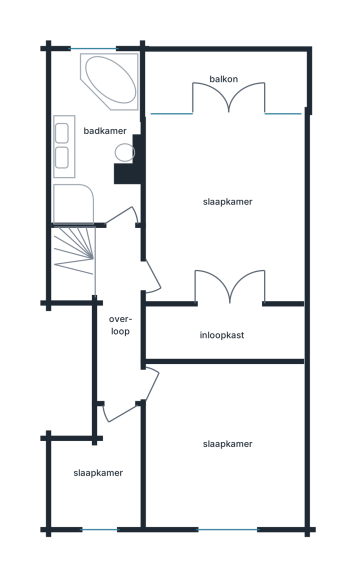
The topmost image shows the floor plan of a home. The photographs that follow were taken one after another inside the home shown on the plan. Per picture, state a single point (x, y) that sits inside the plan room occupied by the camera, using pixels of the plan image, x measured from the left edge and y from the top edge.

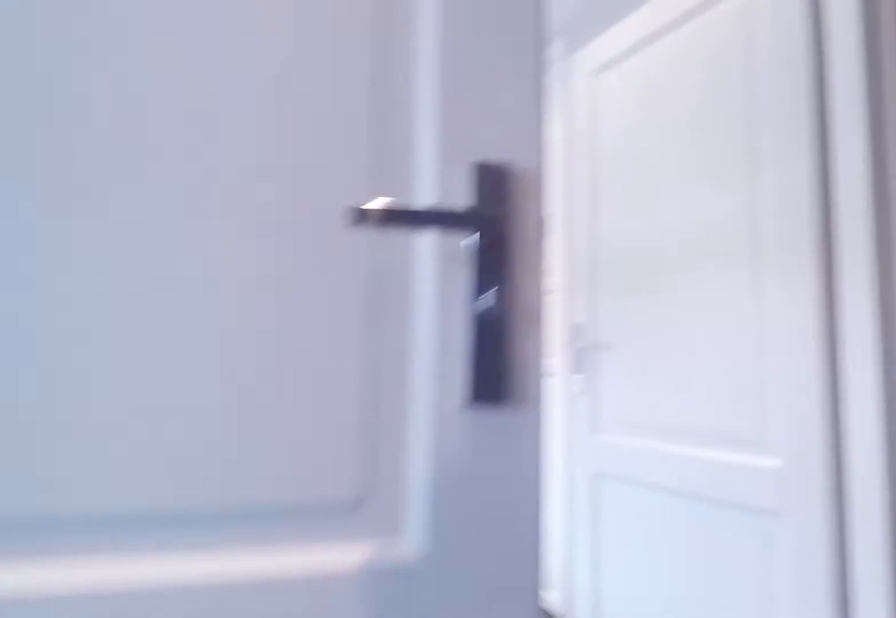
(119, 312)
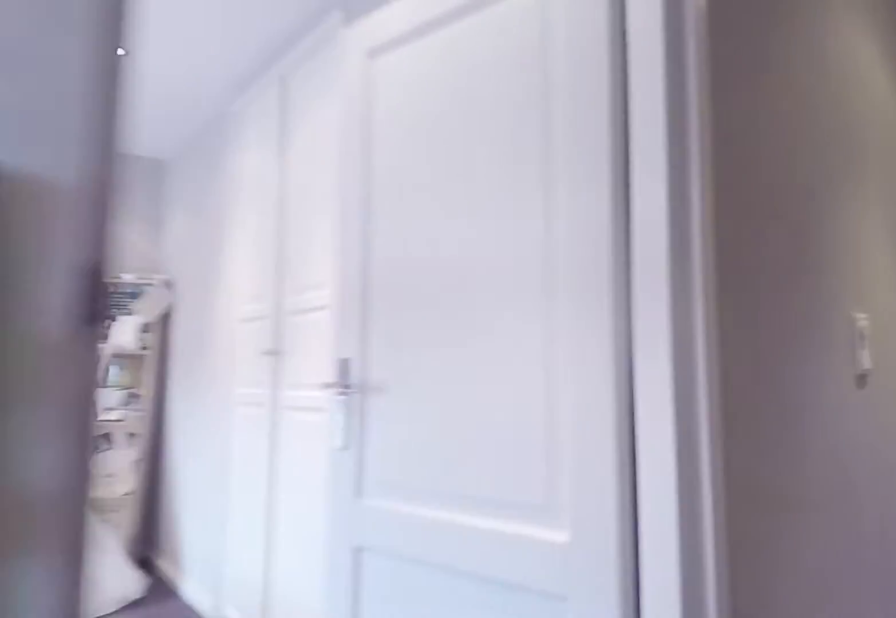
(119, 312)
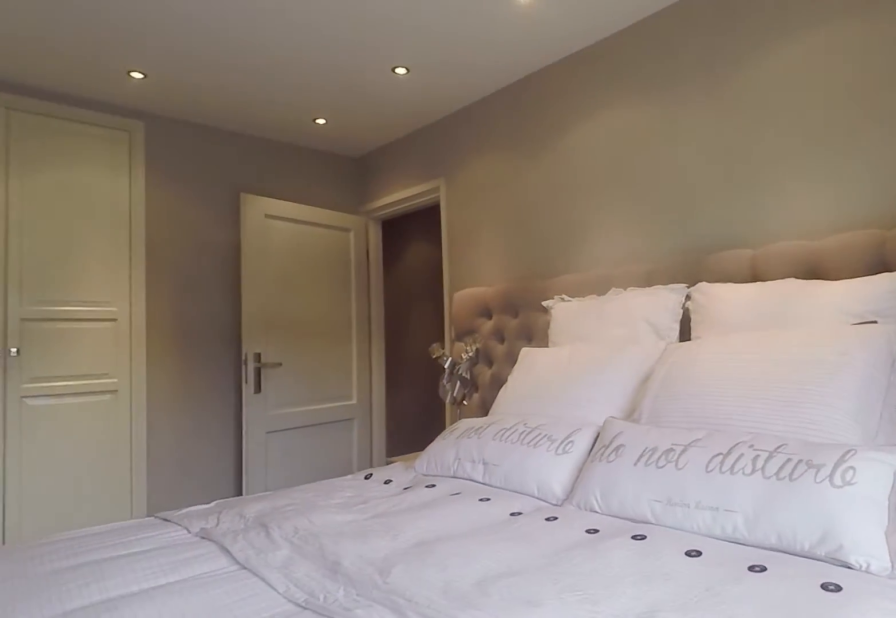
(224, 245)
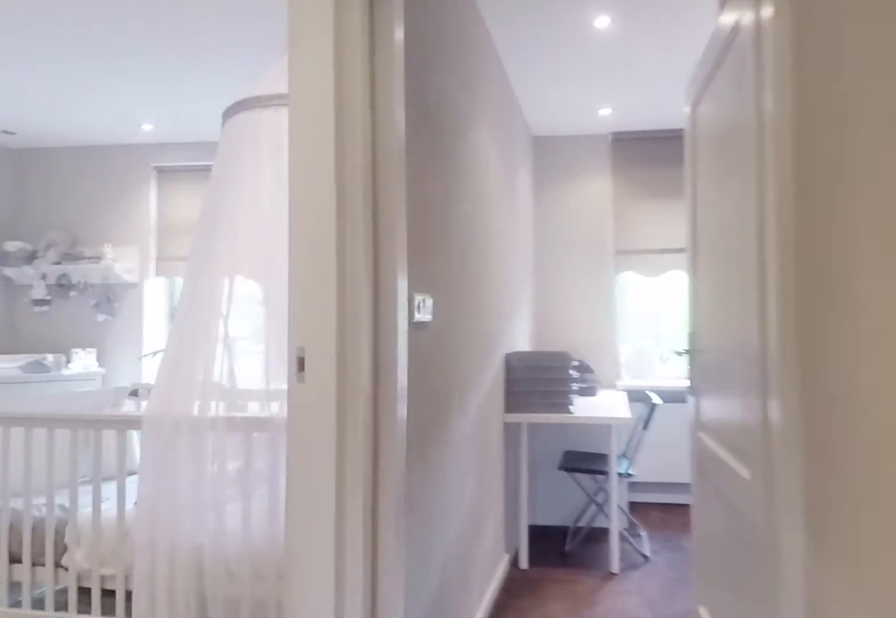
(119, 312)
